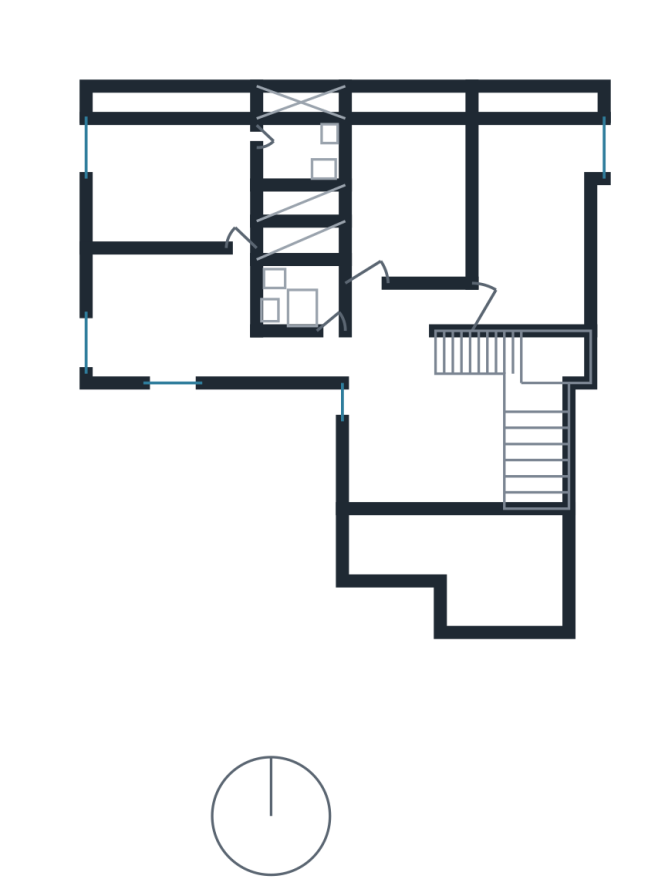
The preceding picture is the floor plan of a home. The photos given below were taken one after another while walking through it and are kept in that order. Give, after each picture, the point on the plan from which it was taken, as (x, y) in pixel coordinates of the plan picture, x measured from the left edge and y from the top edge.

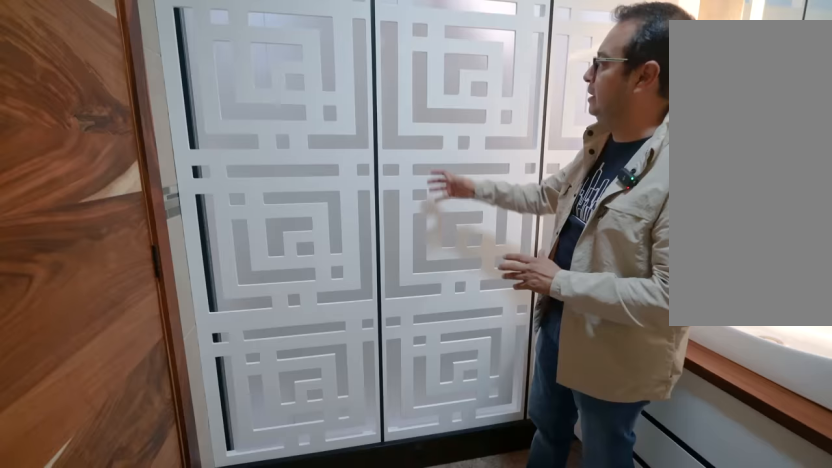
(301, 146)
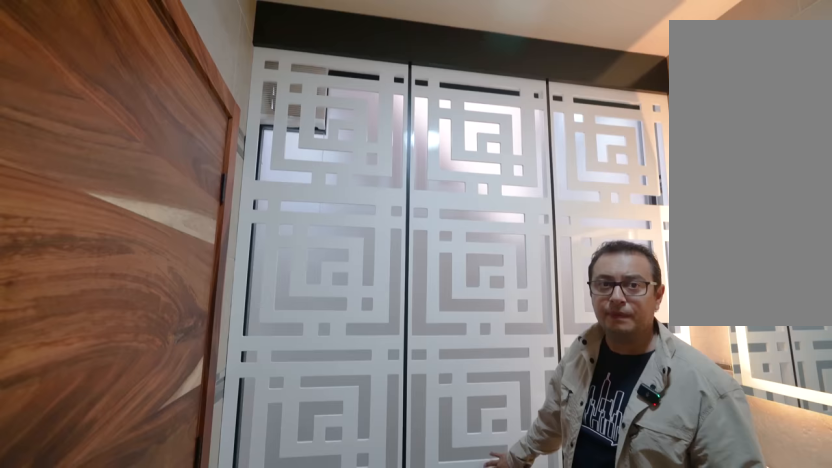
(300, 149)
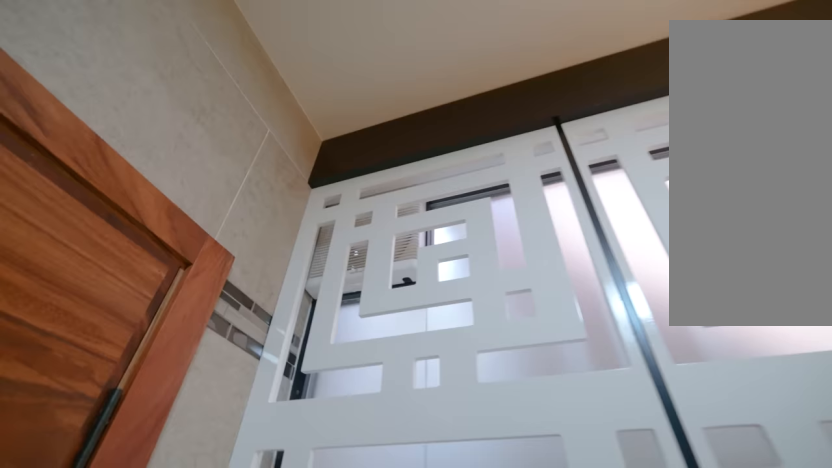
(300, 149)
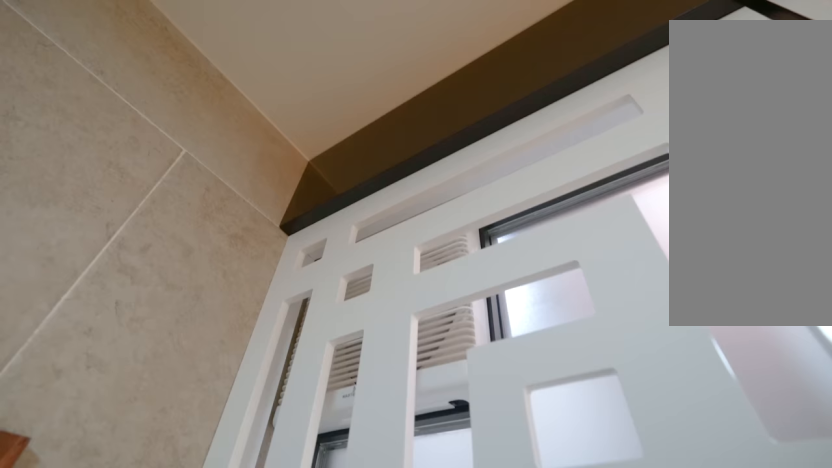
(301, 146)
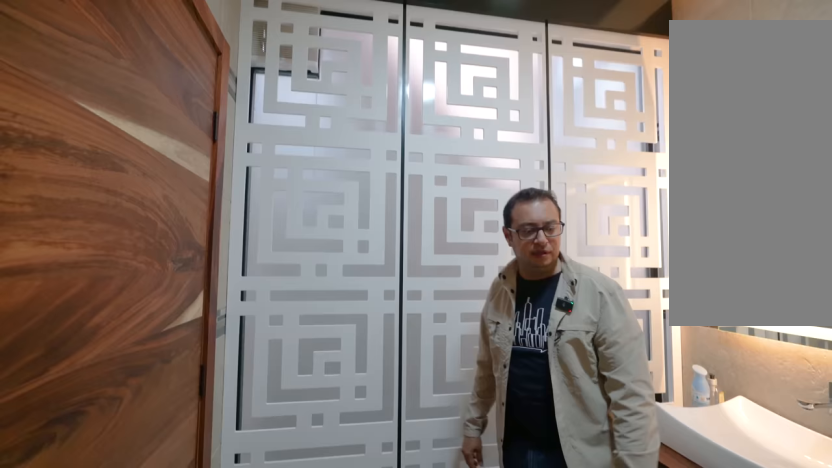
(301, 147)
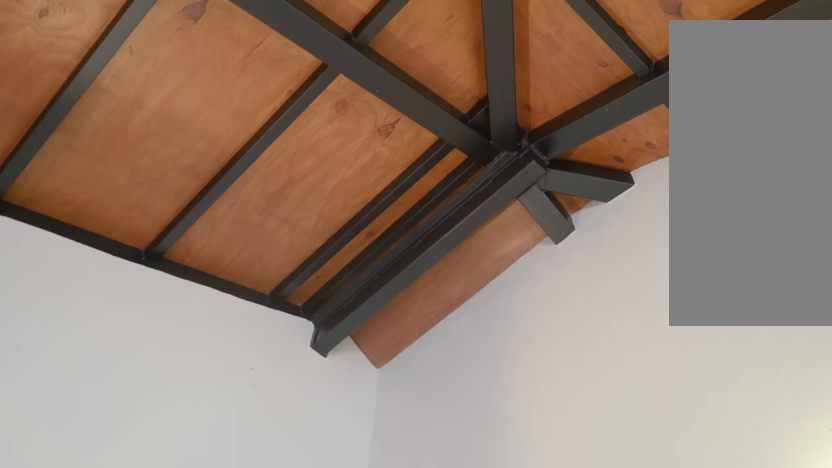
(238, 147)
